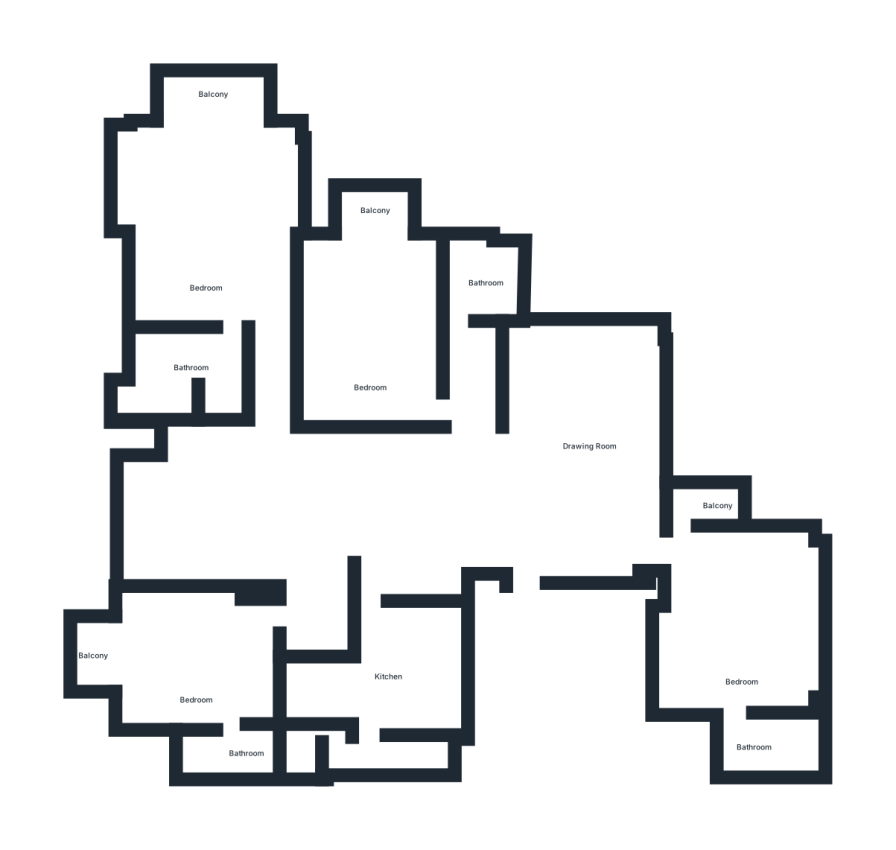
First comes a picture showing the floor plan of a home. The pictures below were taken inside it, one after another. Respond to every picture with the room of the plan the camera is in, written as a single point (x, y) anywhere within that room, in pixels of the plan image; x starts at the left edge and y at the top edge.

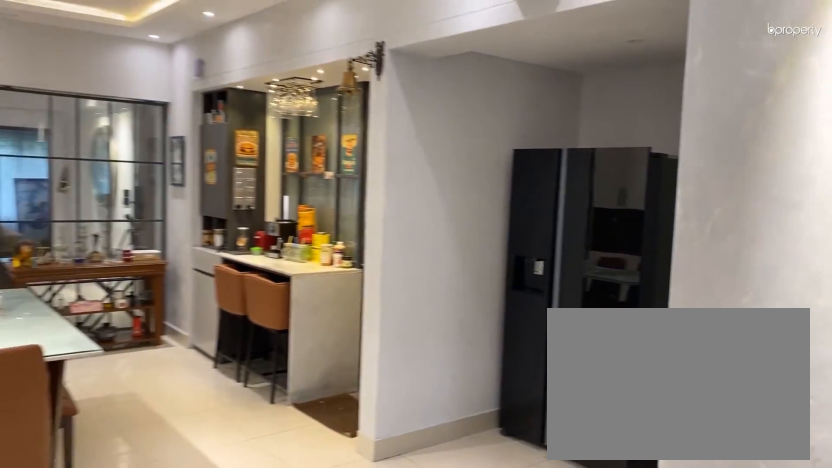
(314, 486)
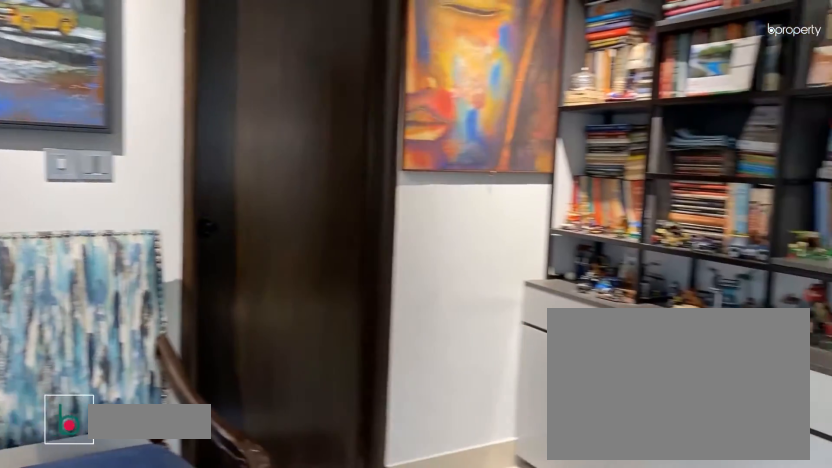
(739, 630)
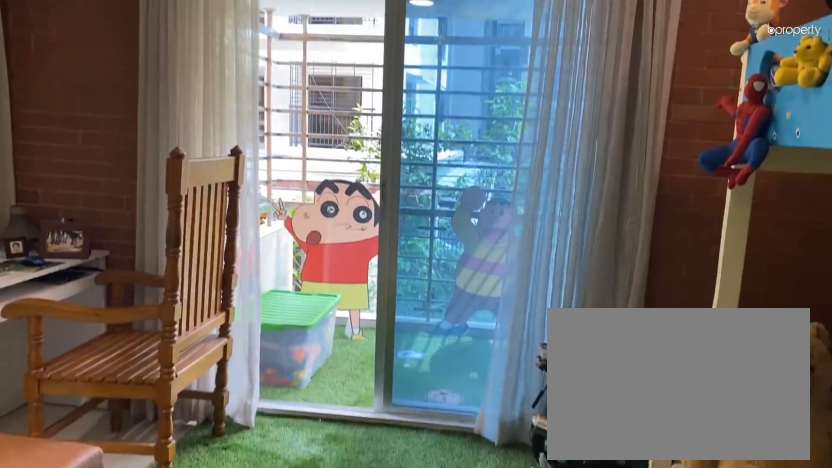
(199, 669)
